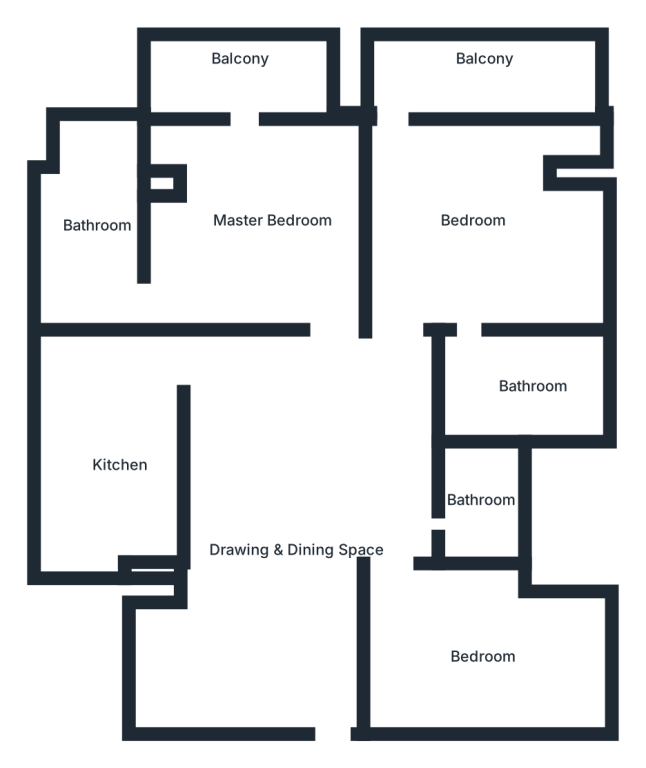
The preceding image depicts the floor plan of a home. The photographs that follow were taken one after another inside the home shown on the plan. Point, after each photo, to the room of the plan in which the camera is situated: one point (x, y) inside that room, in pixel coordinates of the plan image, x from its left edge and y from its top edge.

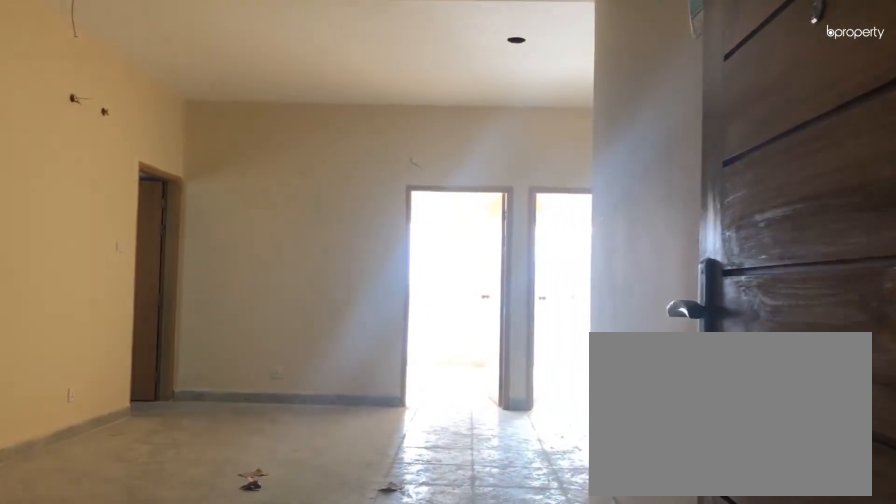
(322, 680)
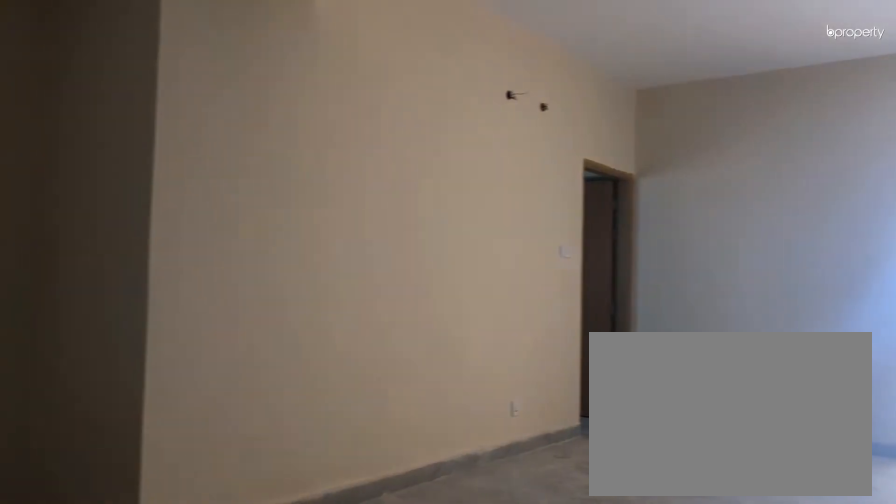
(311, 518)
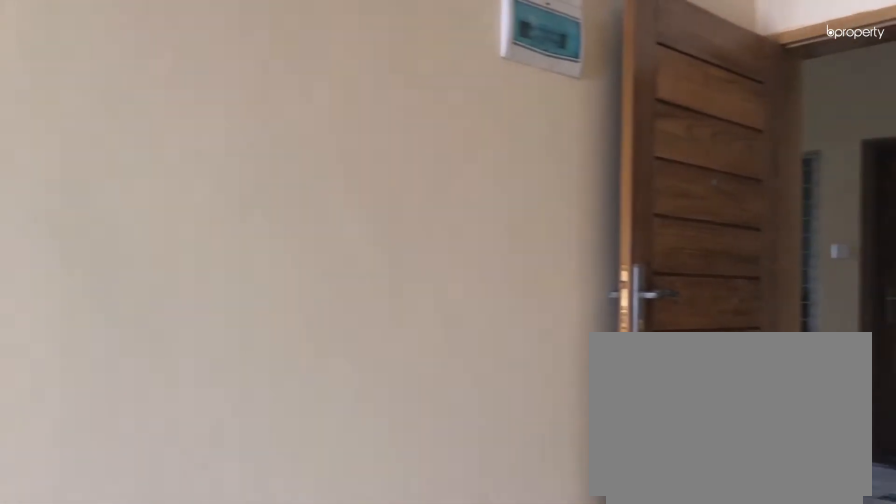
(311, 518)
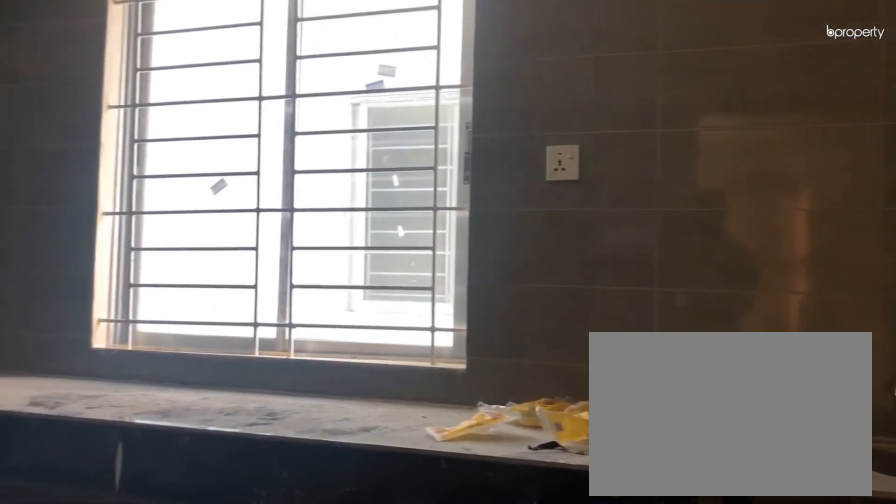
(112, 469)
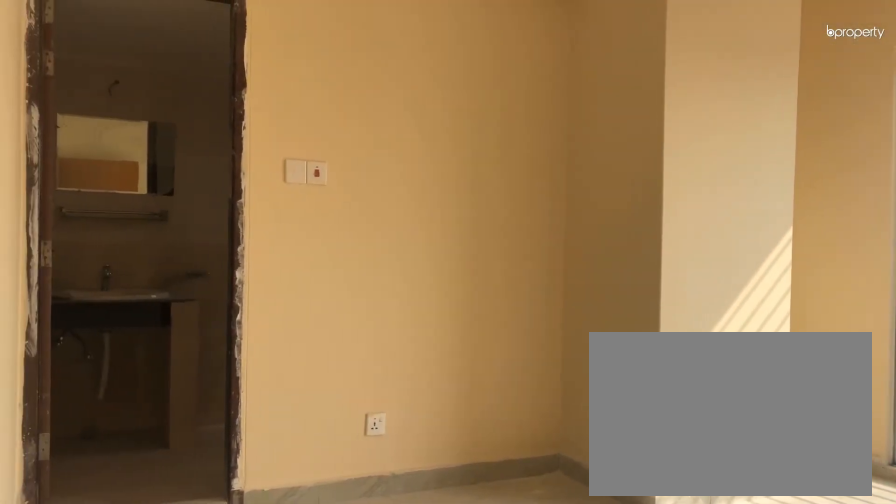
(291, 222)
